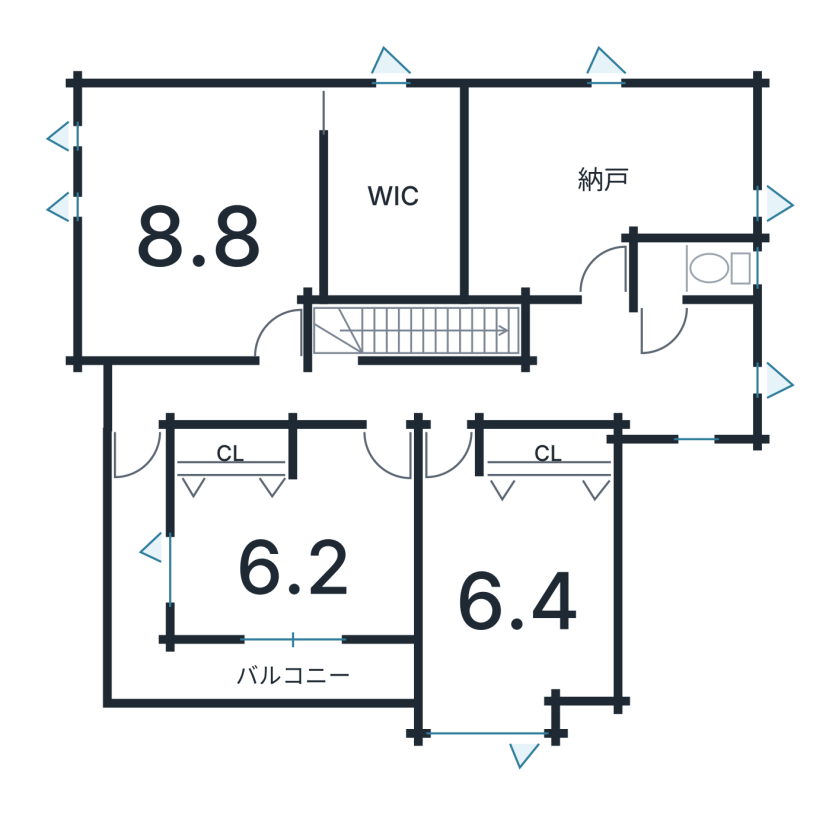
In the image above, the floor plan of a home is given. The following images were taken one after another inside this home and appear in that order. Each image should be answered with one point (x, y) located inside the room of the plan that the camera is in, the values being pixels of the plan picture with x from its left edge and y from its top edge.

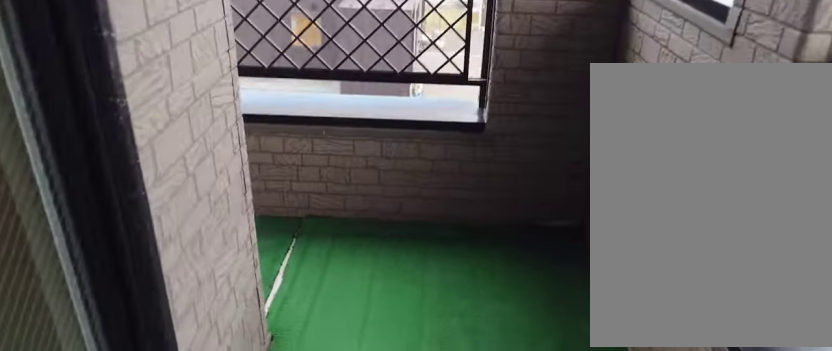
(259, 678)
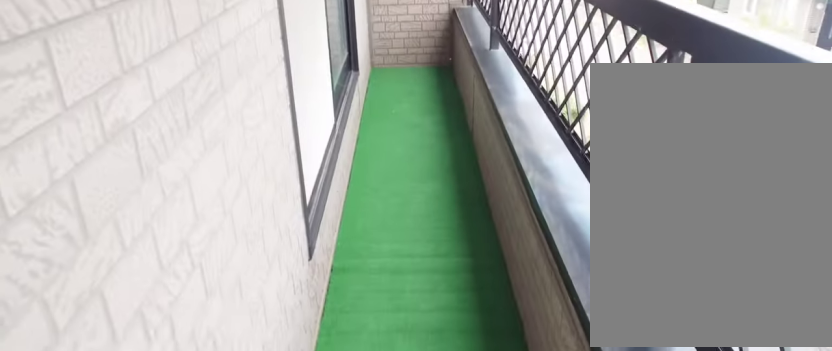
(259, 678)
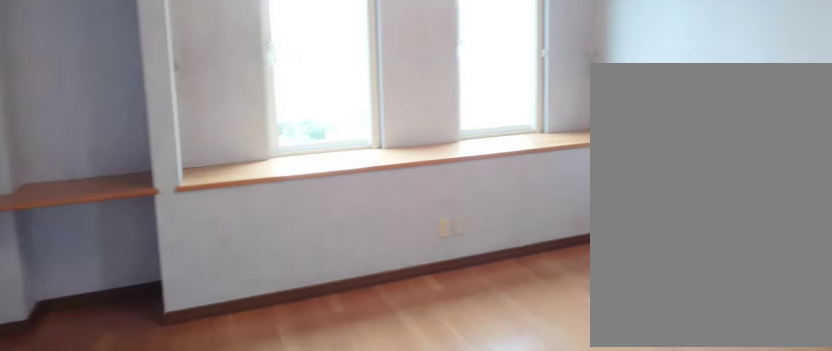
(181, 236)
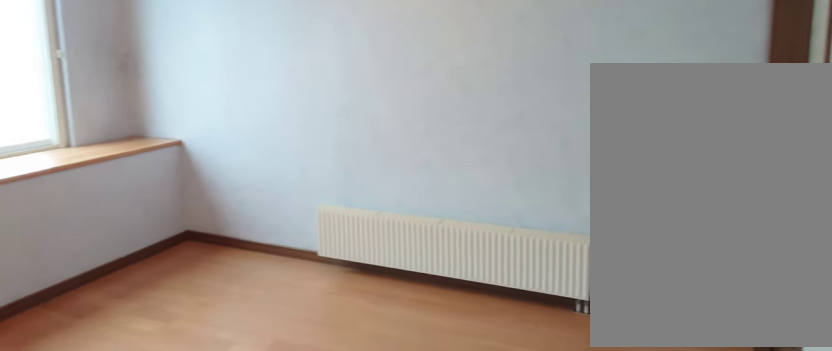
(181, 236)
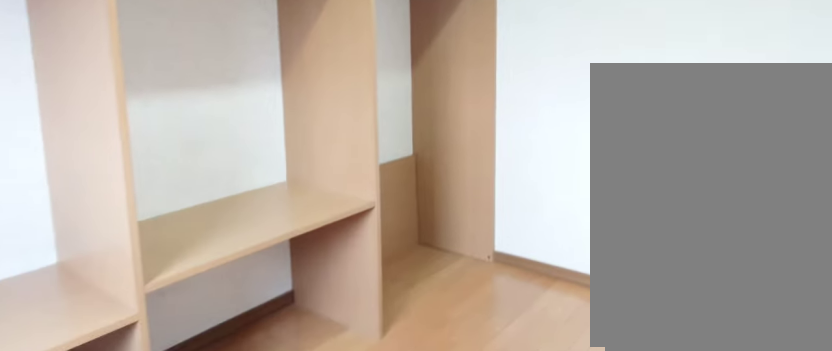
(380, 202)
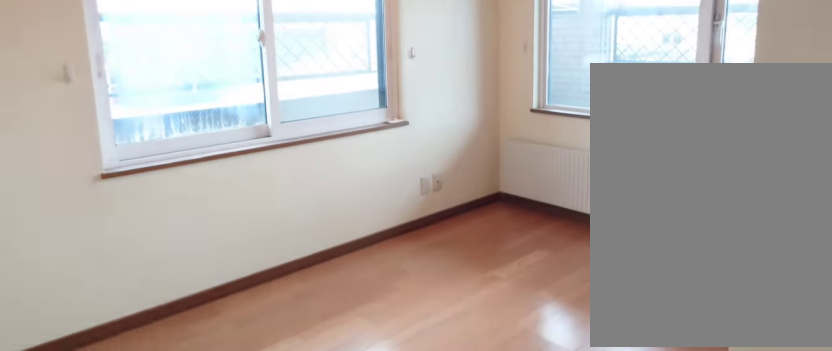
(282, 565)
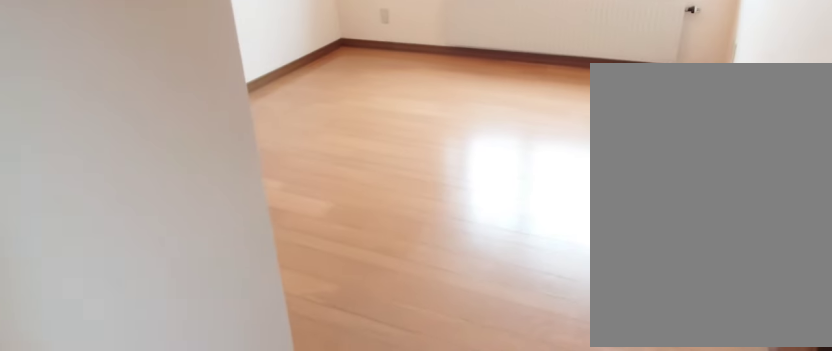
(509, 600)
